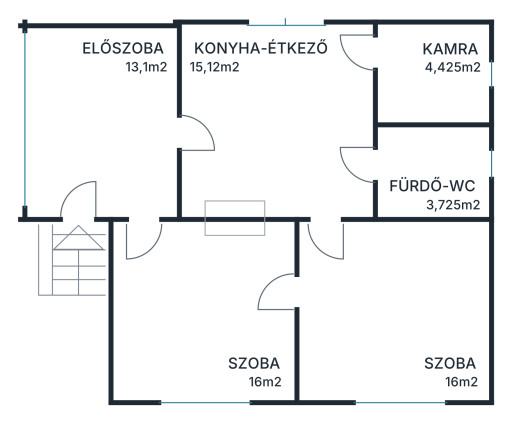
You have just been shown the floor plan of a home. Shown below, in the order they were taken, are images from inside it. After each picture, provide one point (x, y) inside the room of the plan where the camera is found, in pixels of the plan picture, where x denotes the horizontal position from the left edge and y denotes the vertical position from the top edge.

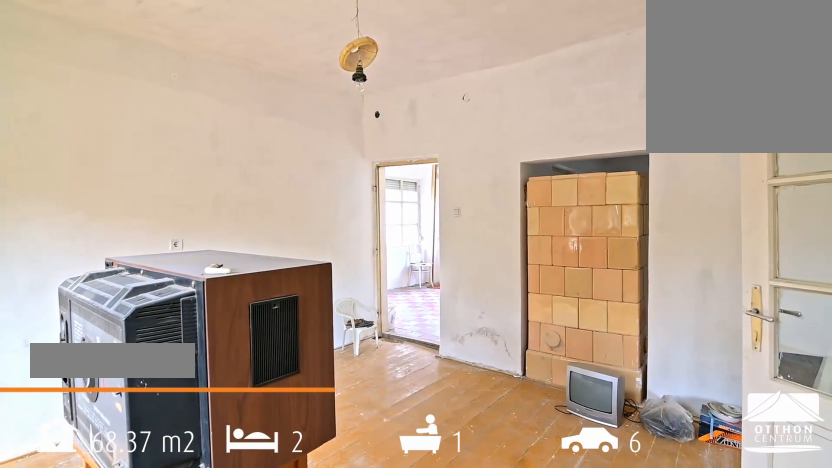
(199, 306)
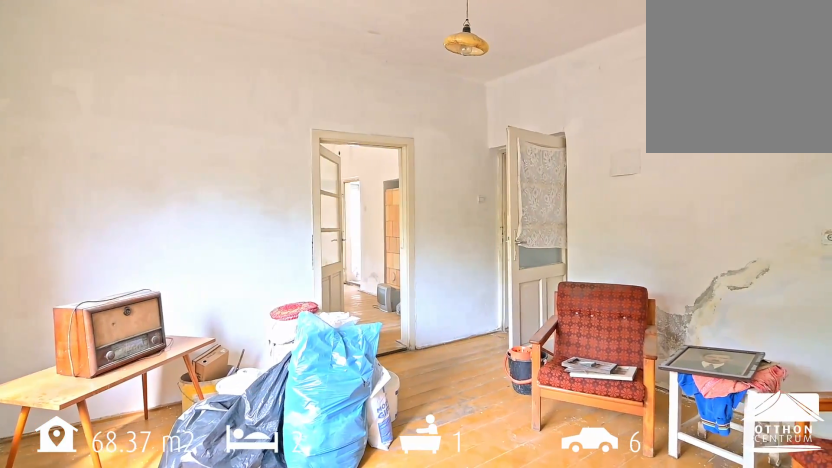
(402, 314)
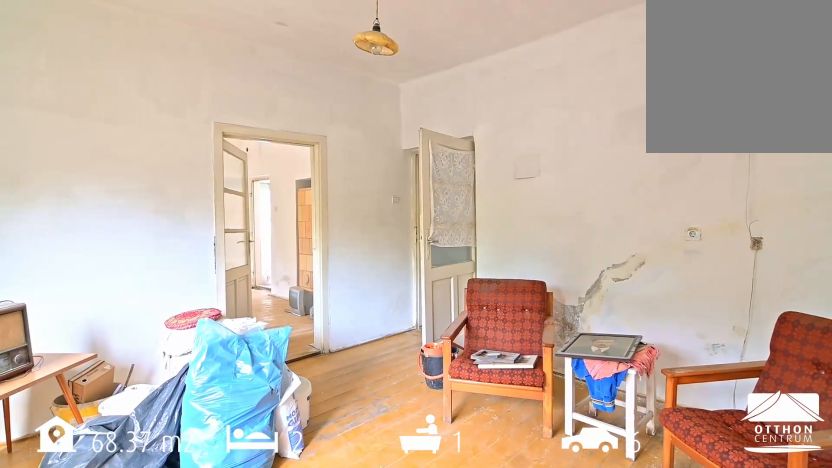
(402, 315)
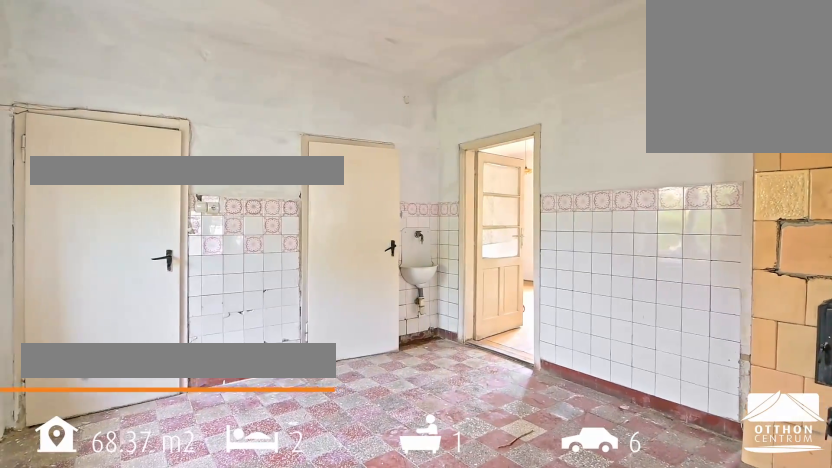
(279, 137)
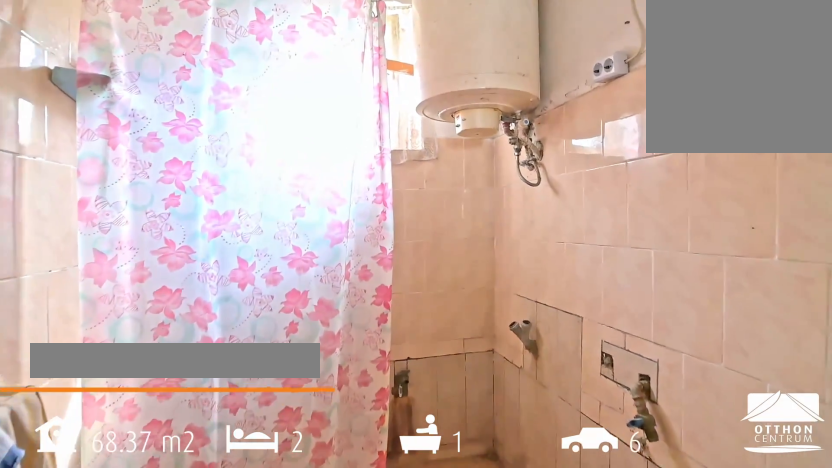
(436, 166)
